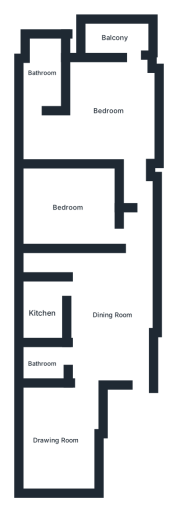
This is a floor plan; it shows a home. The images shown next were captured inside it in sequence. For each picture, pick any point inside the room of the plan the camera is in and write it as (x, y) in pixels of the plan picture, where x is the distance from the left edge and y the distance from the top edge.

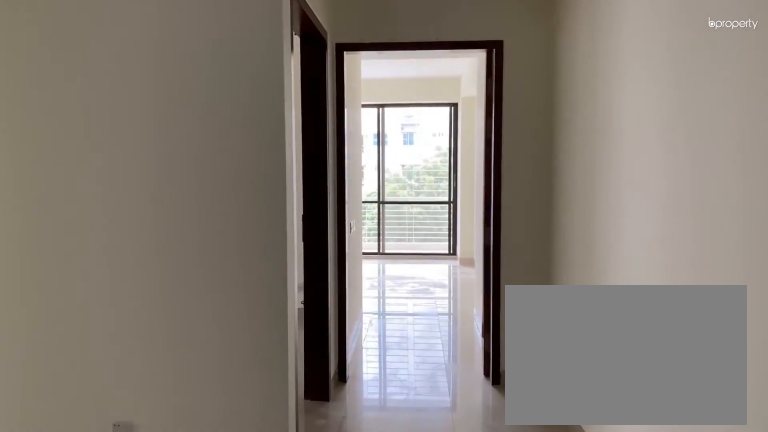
(112, 310)
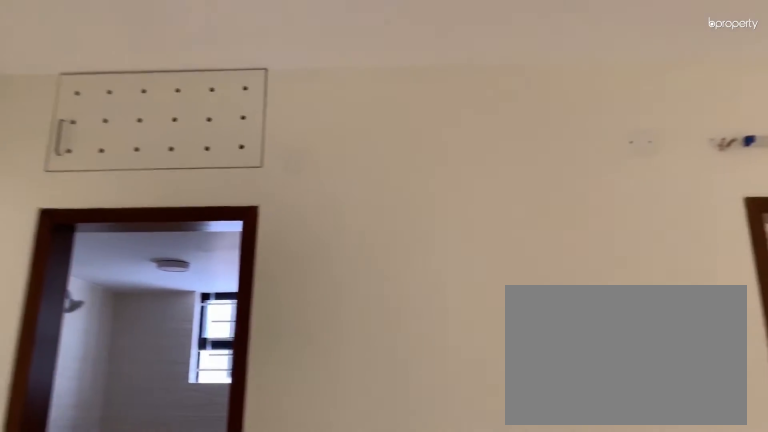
(112, 310)
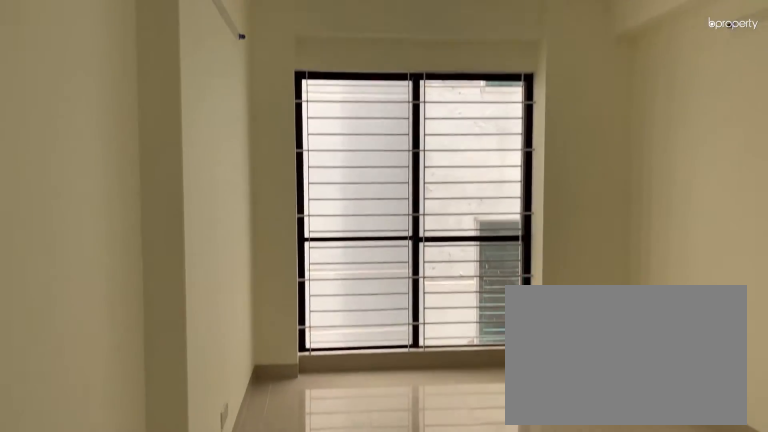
(56, 440)
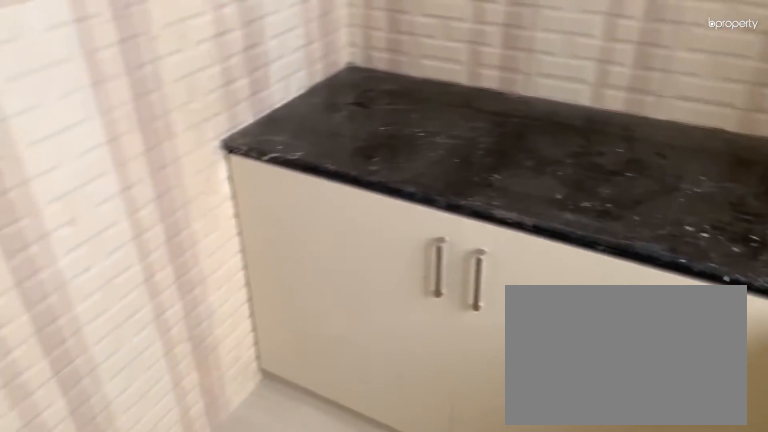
(42, 310)
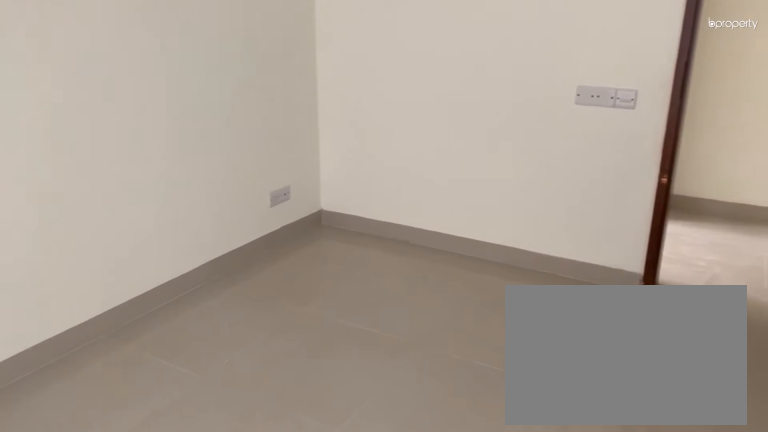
(68, 207)
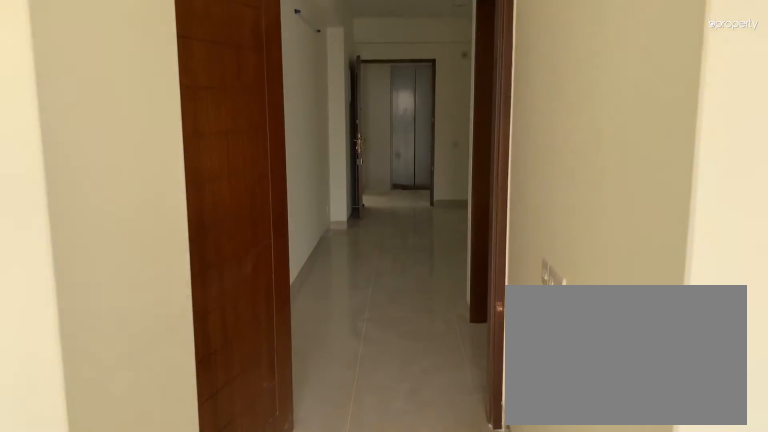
(105, 108)
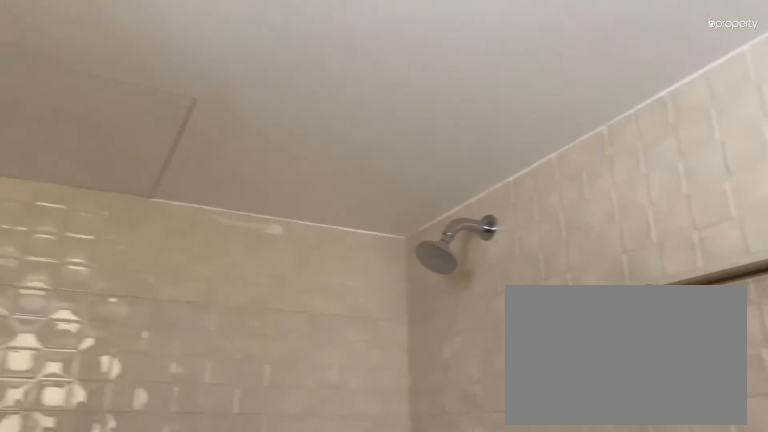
(40, 72)
